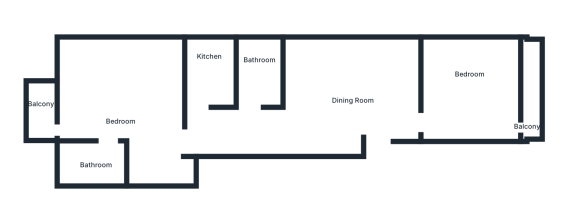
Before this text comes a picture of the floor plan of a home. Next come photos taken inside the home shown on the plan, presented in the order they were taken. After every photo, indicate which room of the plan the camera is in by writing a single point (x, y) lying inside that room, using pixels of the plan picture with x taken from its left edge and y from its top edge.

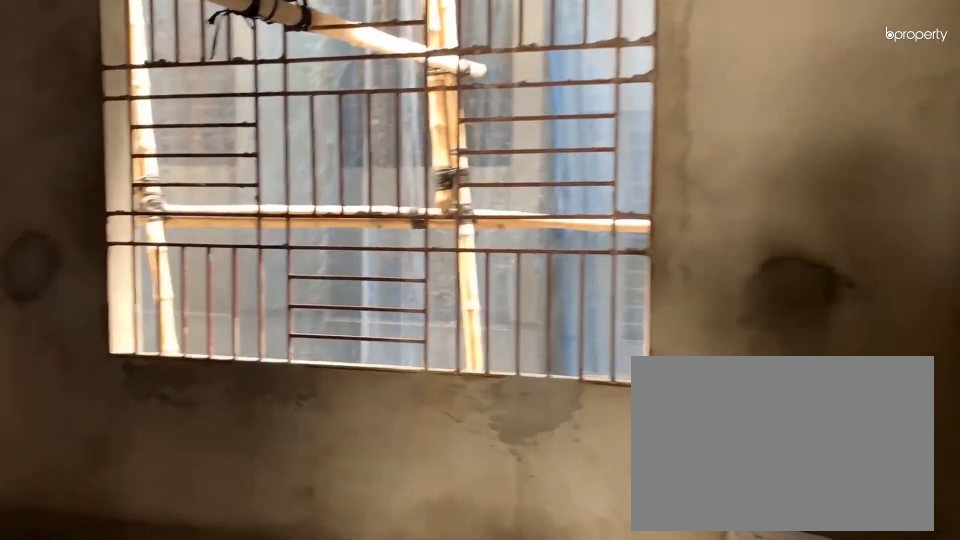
(354, 83)
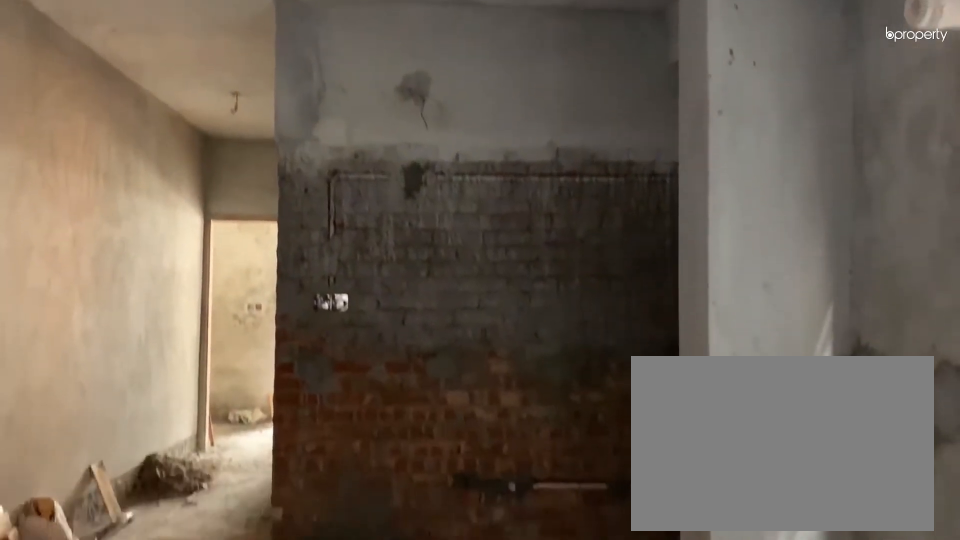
(354, 83)
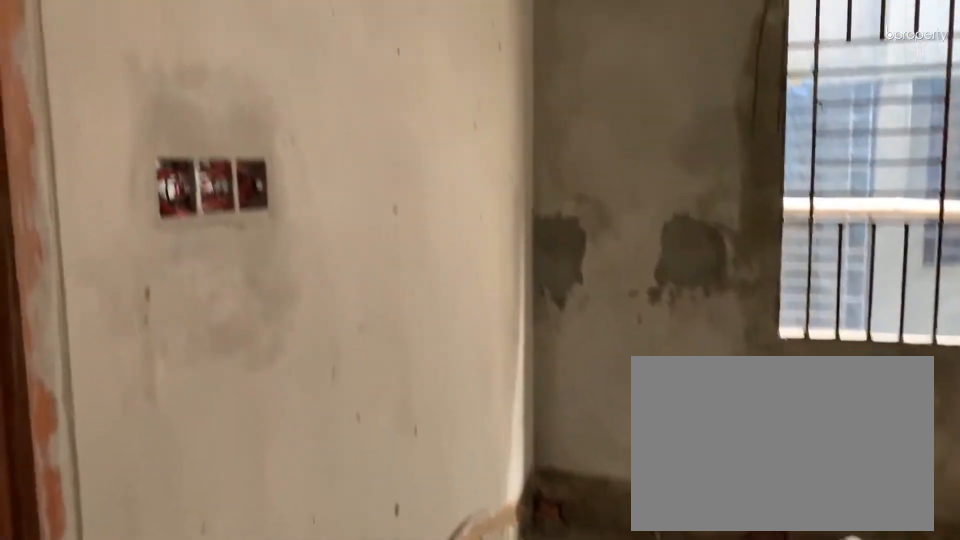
(472, 76)
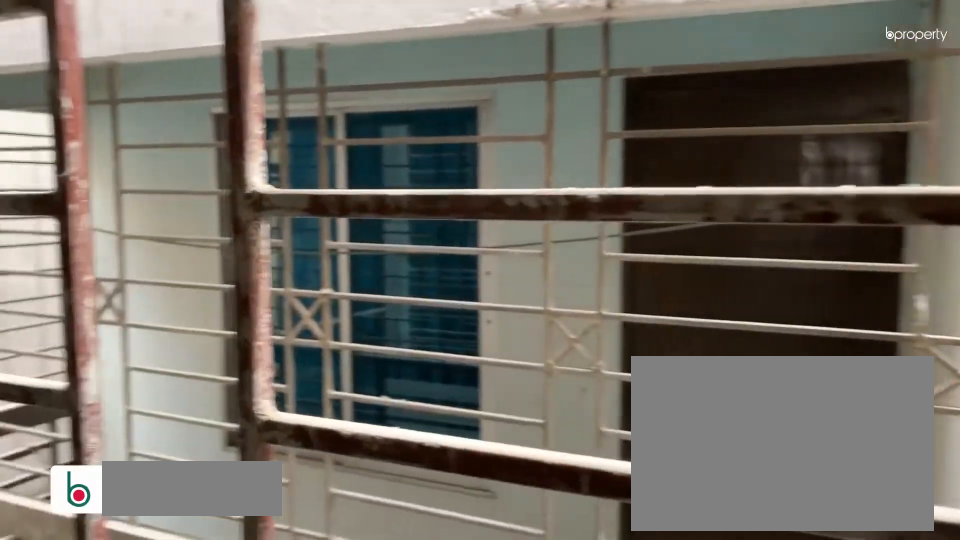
(529, 91)
